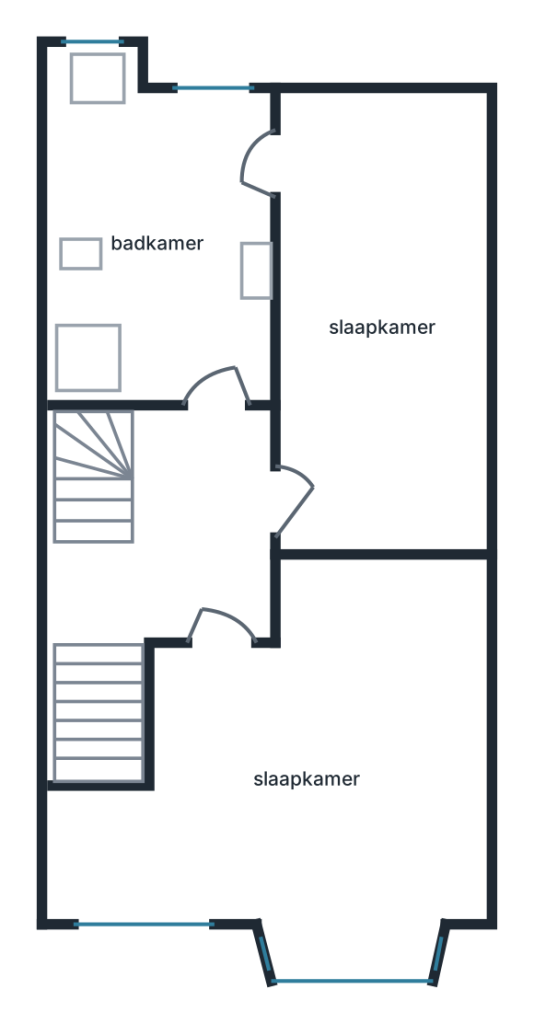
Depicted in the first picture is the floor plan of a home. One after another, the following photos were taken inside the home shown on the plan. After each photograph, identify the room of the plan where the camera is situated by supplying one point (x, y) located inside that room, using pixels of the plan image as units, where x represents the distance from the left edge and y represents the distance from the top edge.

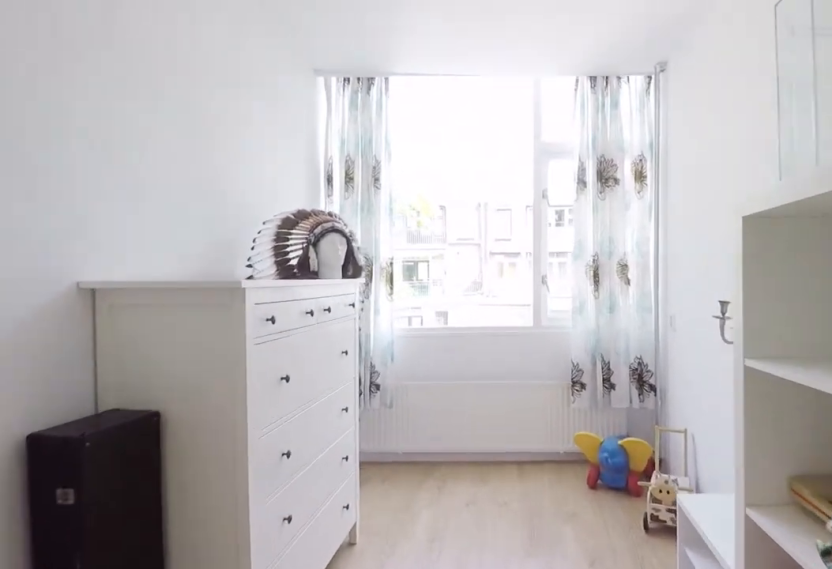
(380, 323)
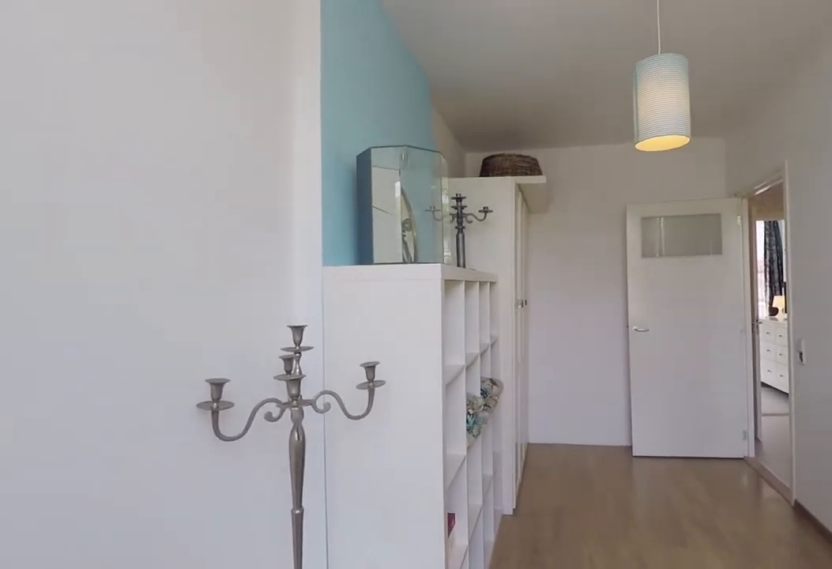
(380, 323)
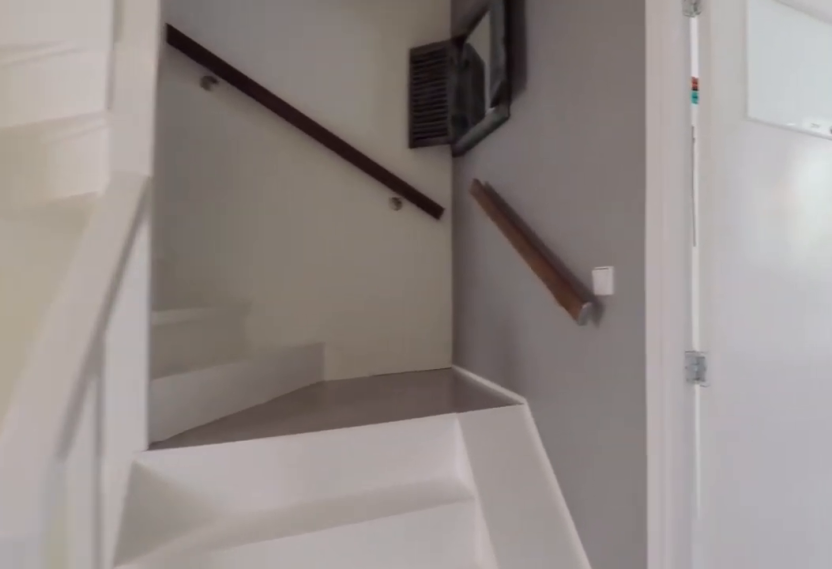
(181, 541)
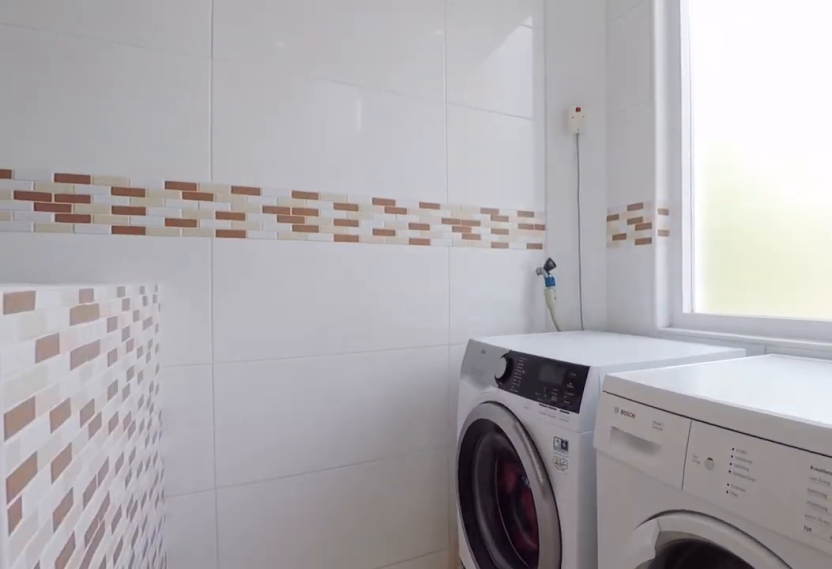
(160, 244)
